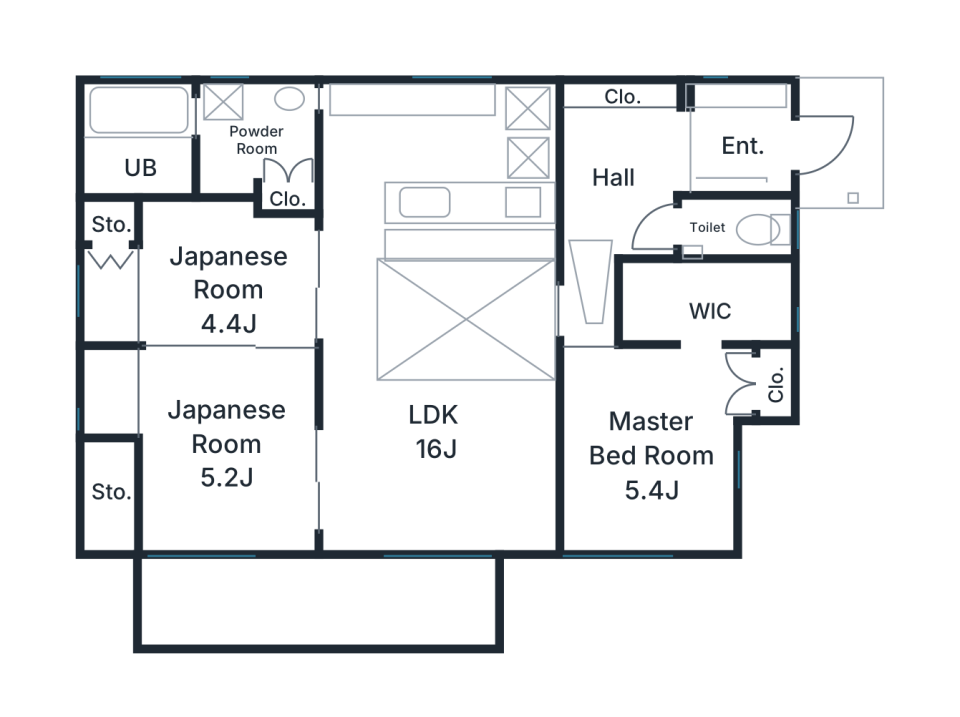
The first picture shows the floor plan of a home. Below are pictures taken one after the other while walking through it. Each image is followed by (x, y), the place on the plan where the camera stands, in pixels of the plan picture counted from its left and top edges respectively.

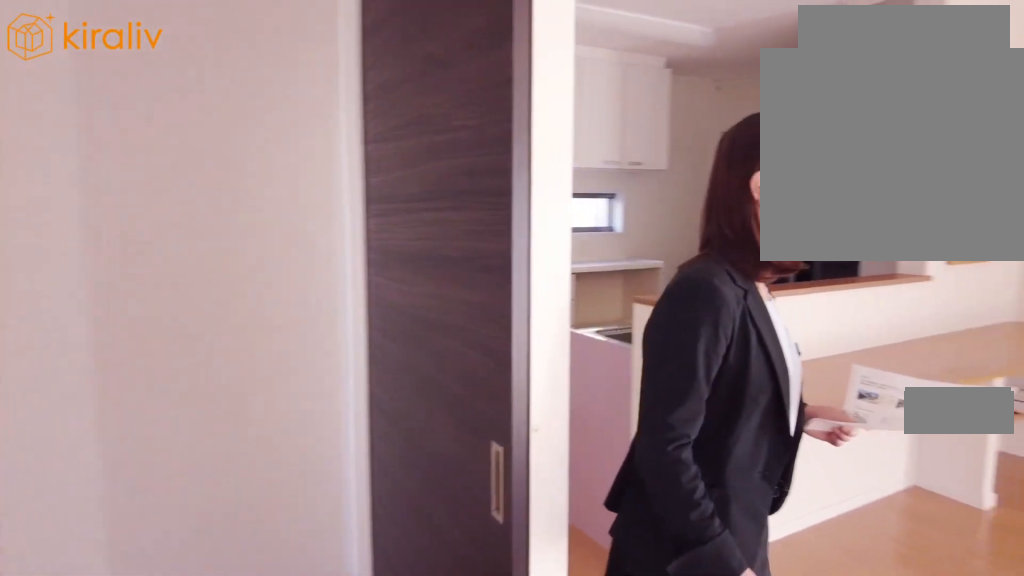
(330, 310)
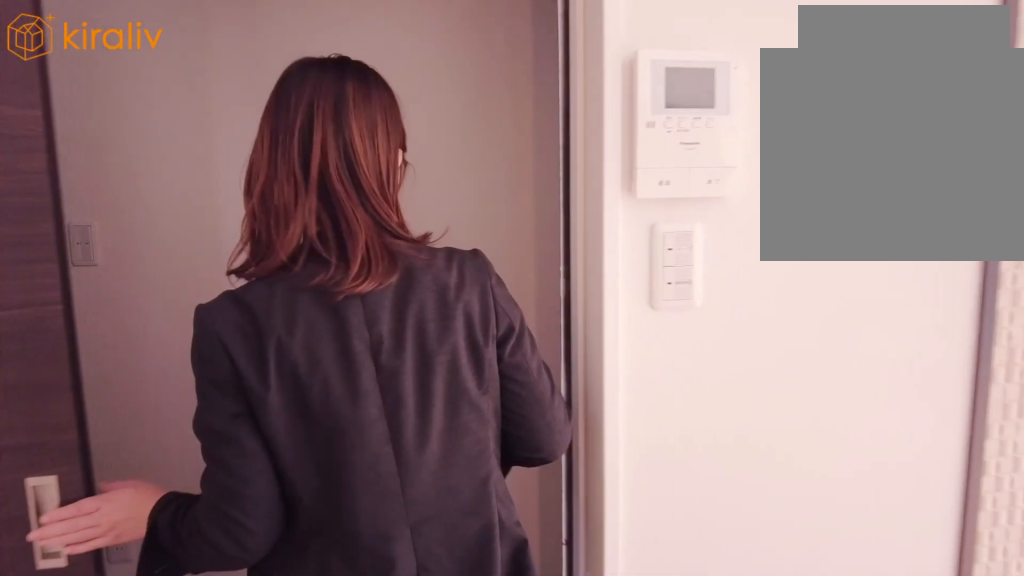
(557, 329)
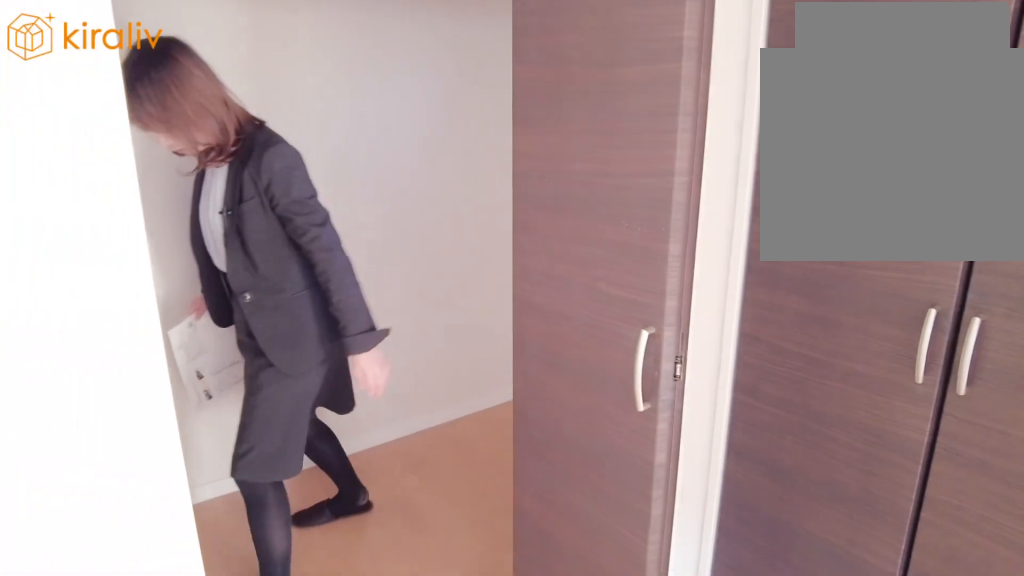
(687, 415)
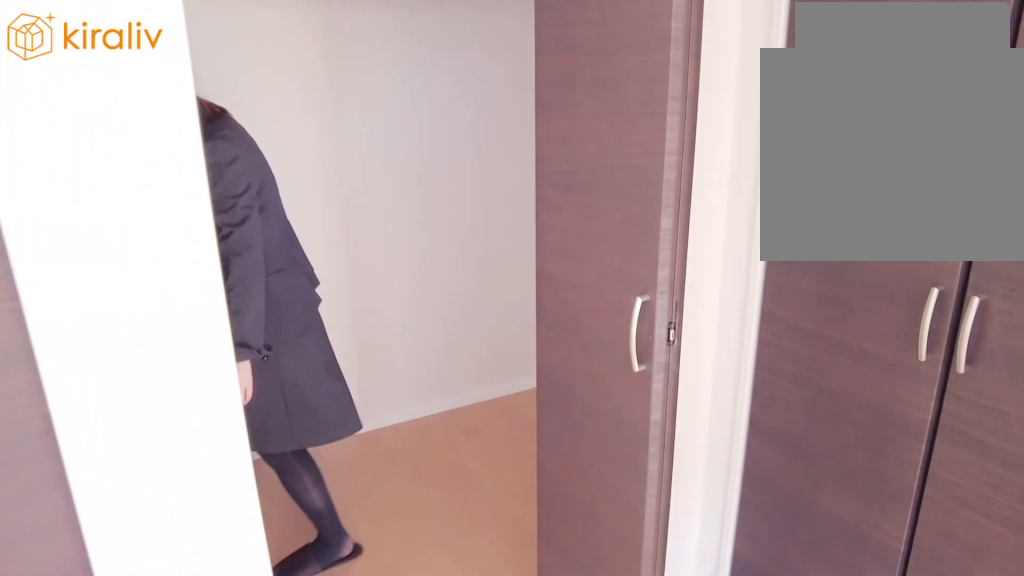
(686, 415)
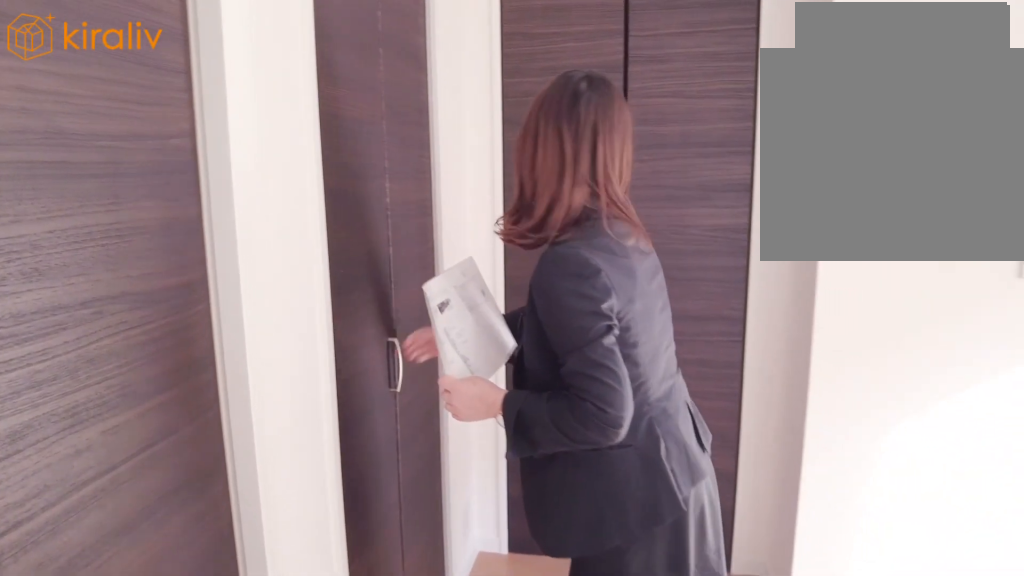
(659, 415)
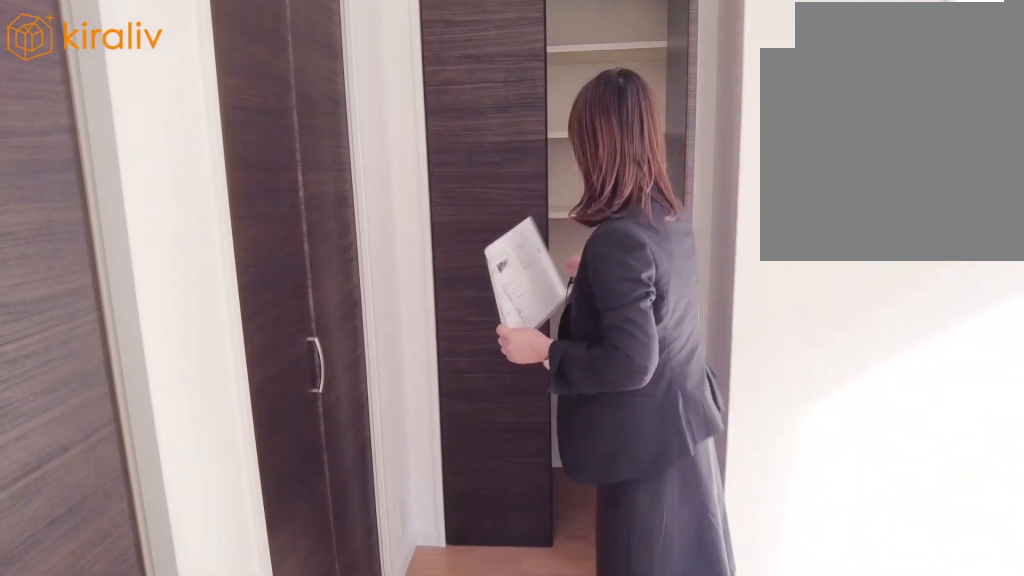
(657, 415)
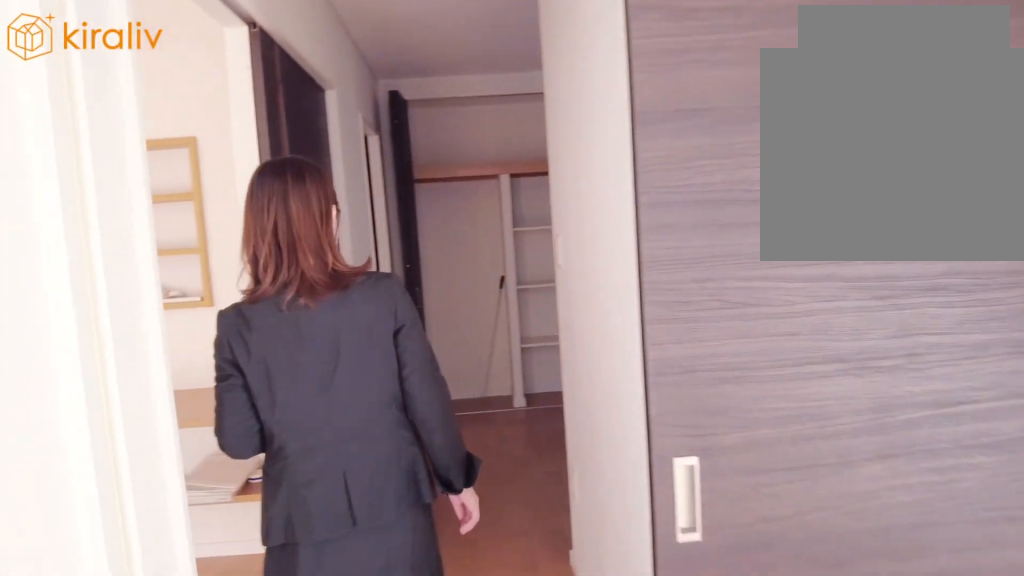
(601, 368)
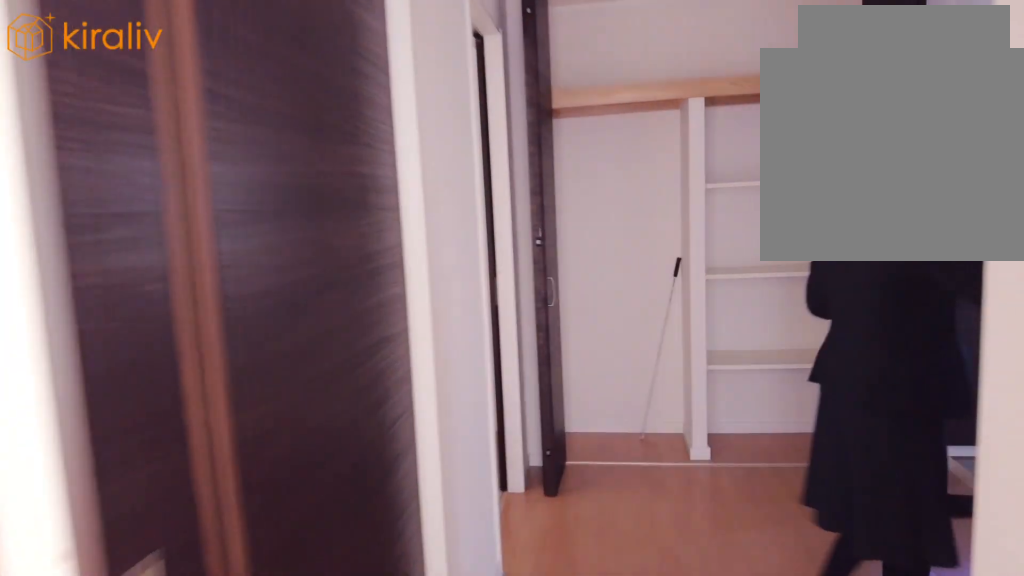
(651, 245)
